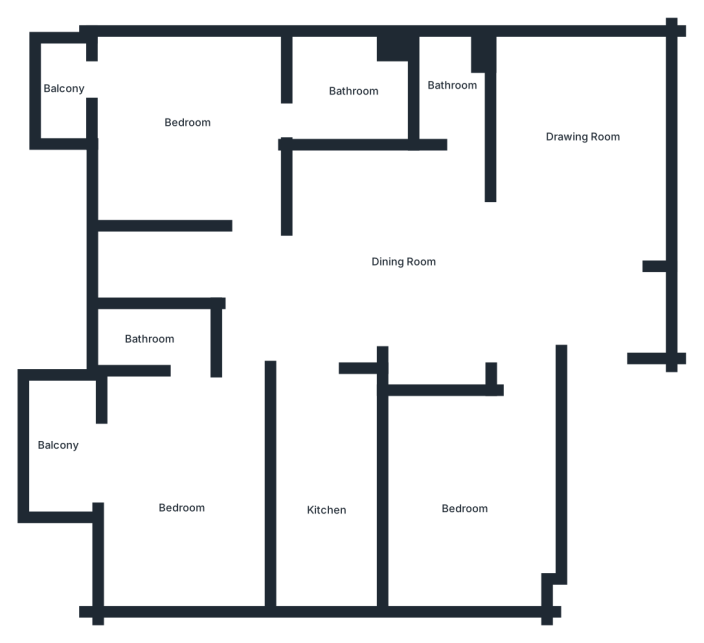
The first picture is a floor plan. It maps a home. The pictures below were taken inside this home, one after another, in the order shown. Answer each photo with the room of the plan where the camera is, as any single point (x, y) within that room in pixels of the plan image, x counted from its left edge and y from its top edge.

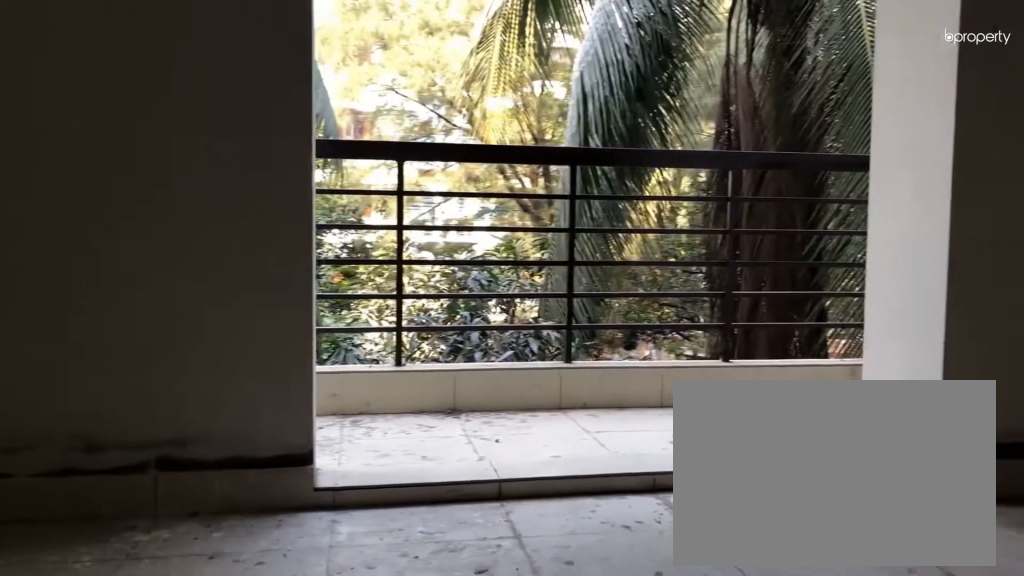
(181, 484)
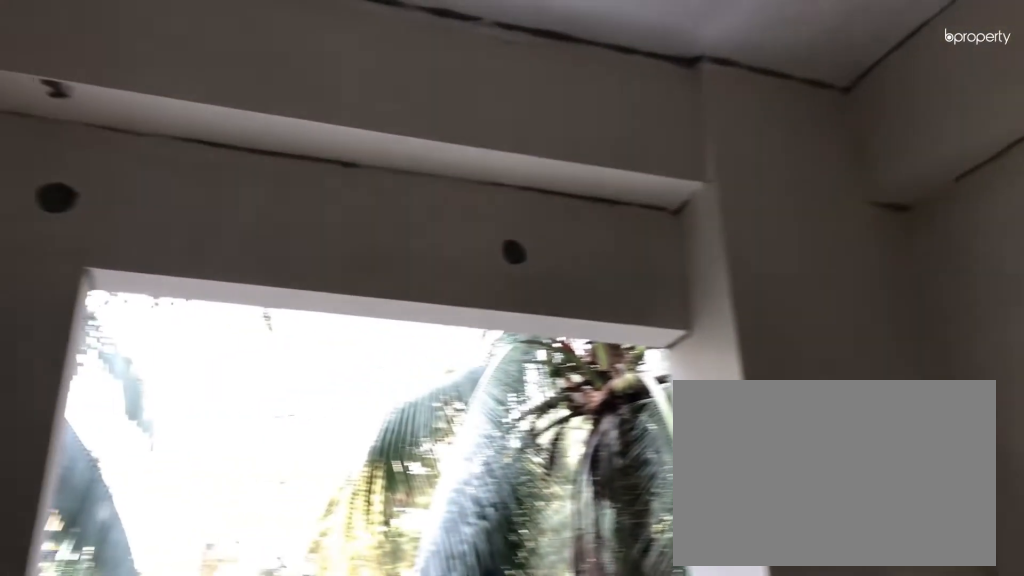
(181, 484)
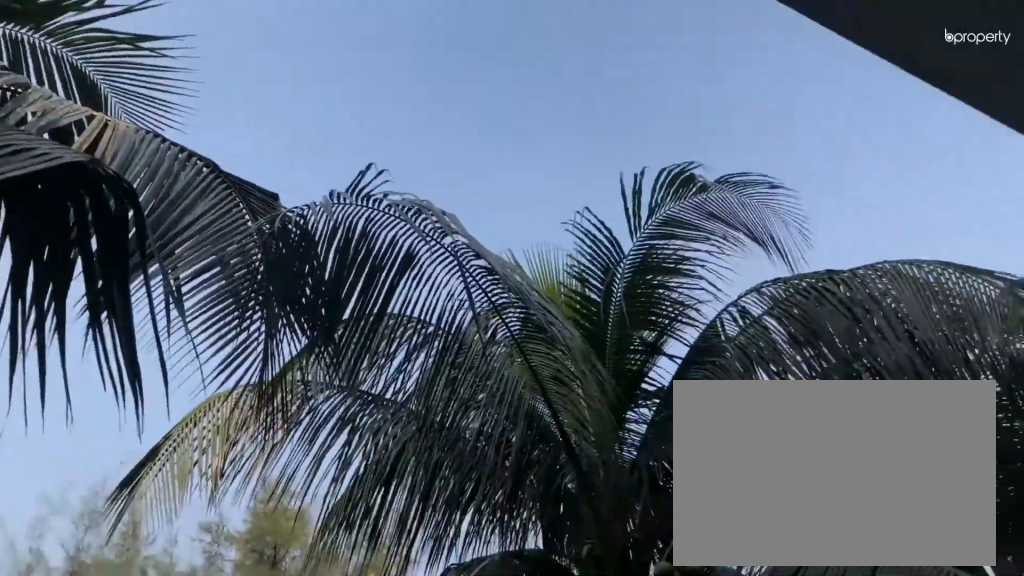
(58, 442)
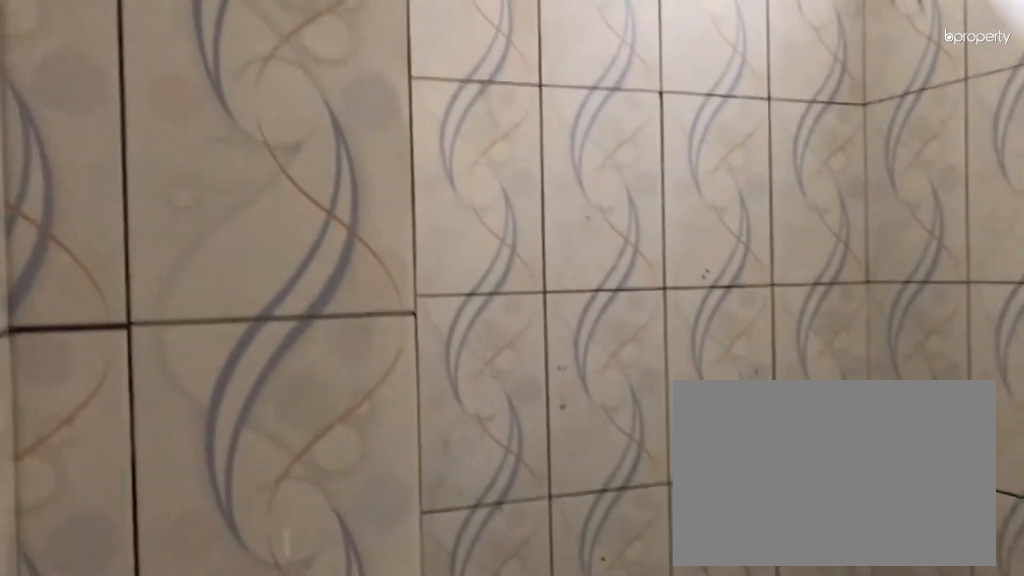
(145, 343)
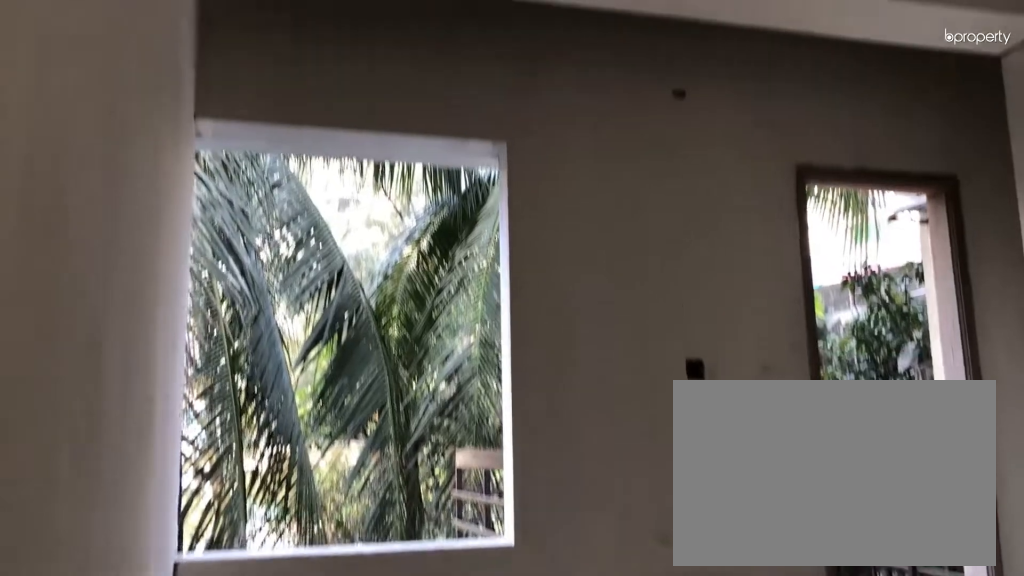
(181, 125)
